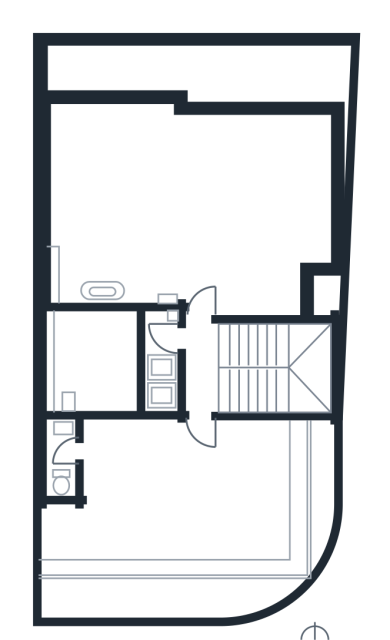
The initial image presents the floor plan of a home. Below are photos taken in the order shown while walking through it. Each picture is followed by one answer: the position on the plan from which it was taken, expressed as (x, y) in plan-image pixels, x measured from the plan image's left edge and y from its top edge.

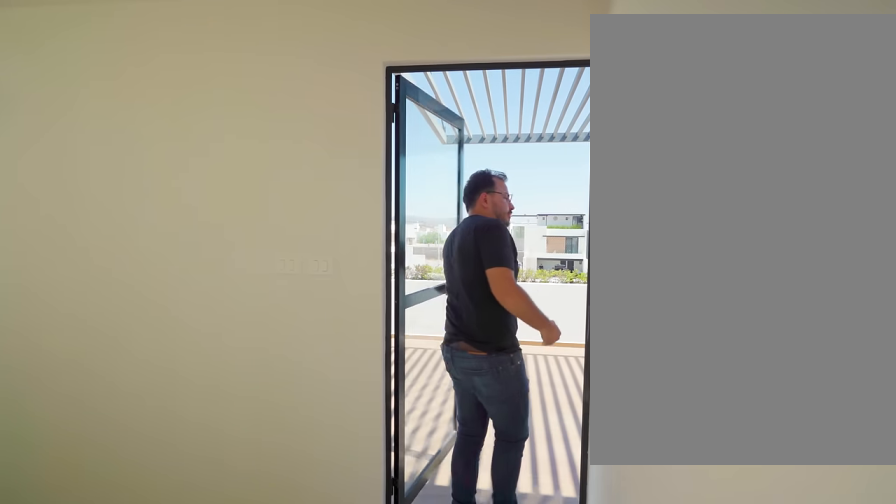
(204, 351)
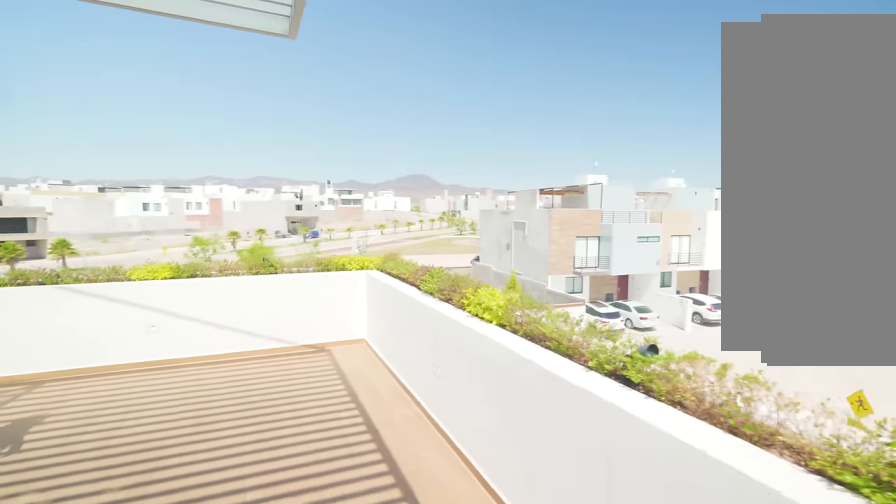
(208, 488)
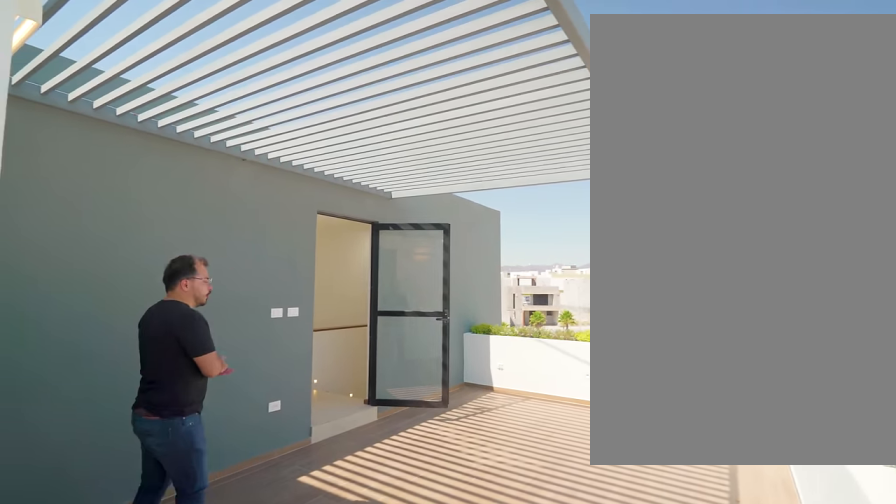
(61, 557)
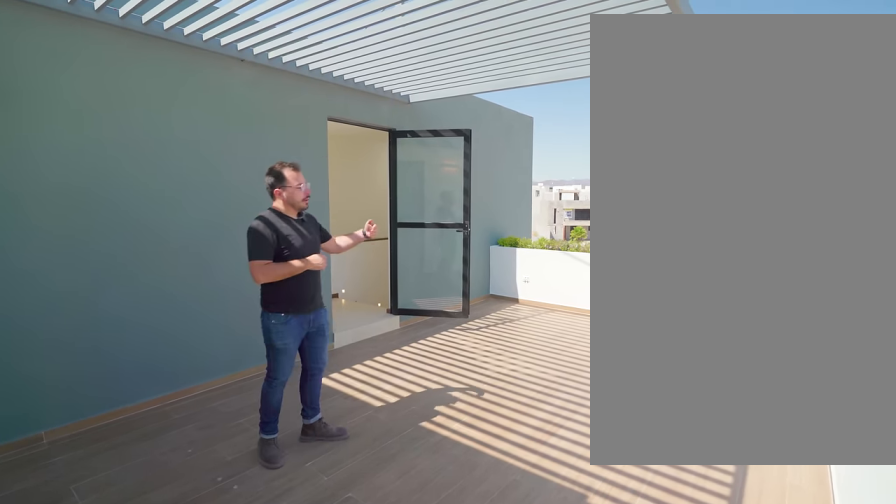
(62, 557)
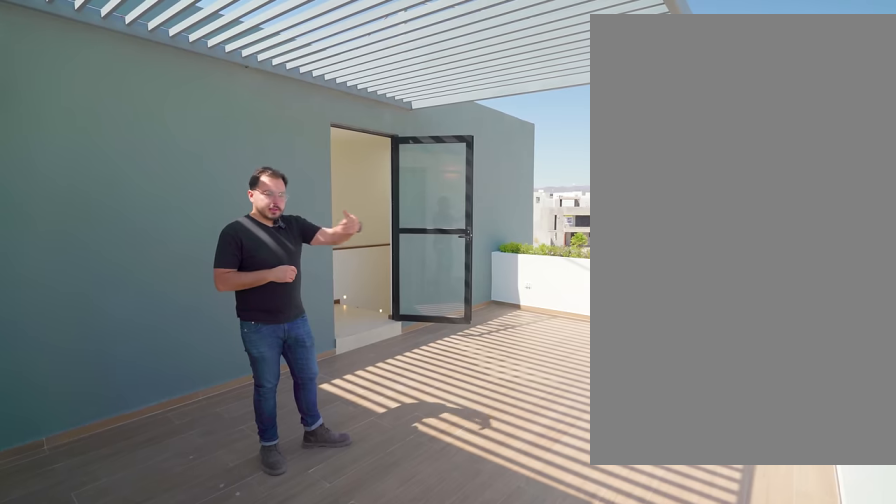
(62, 557)
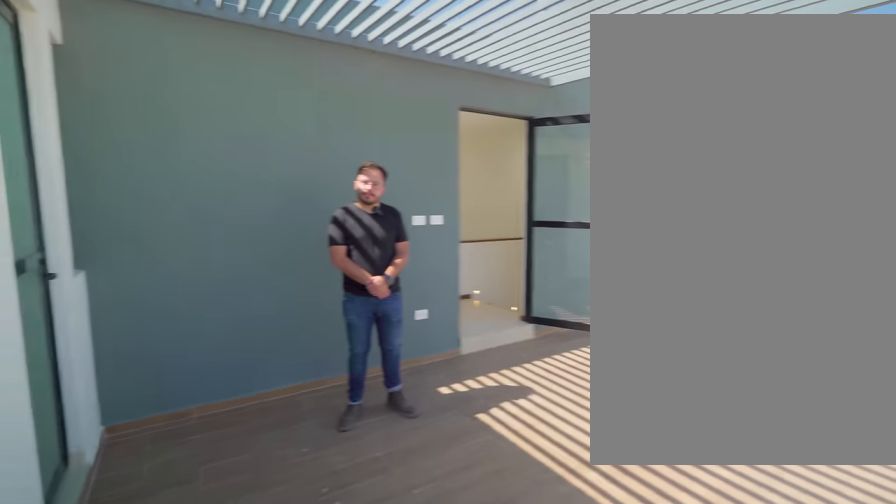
(62, 557)
